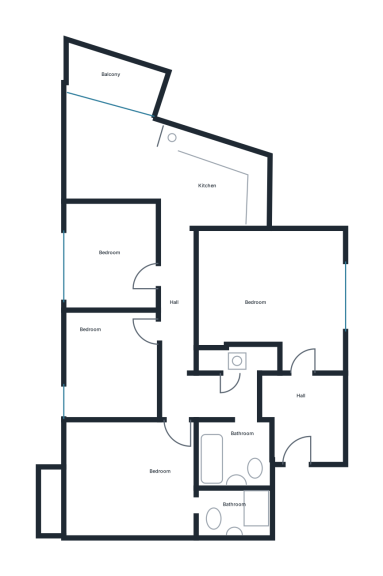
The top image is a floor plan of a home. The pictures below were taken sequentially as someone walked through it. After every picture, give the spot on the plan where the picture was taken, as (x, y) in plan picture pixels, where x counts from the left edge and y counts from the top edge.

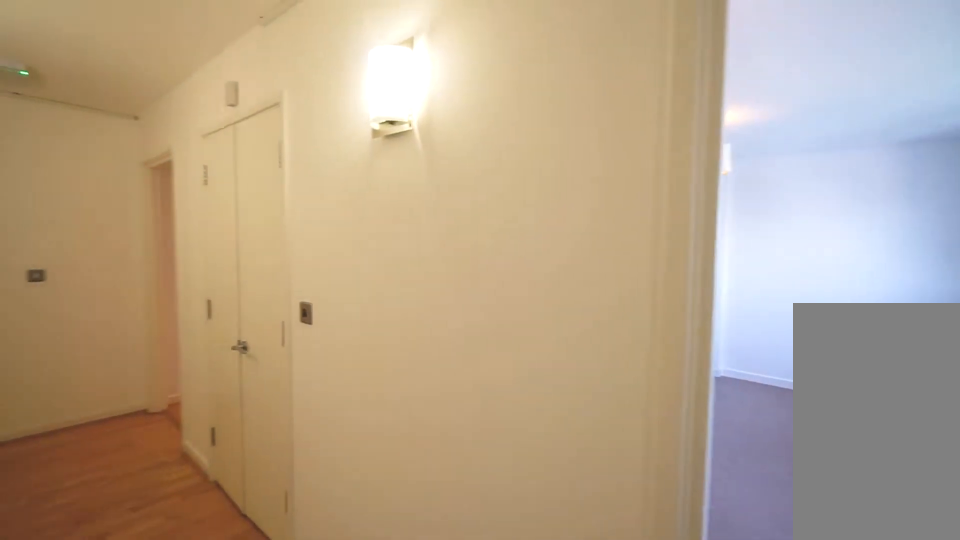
(291, 410)
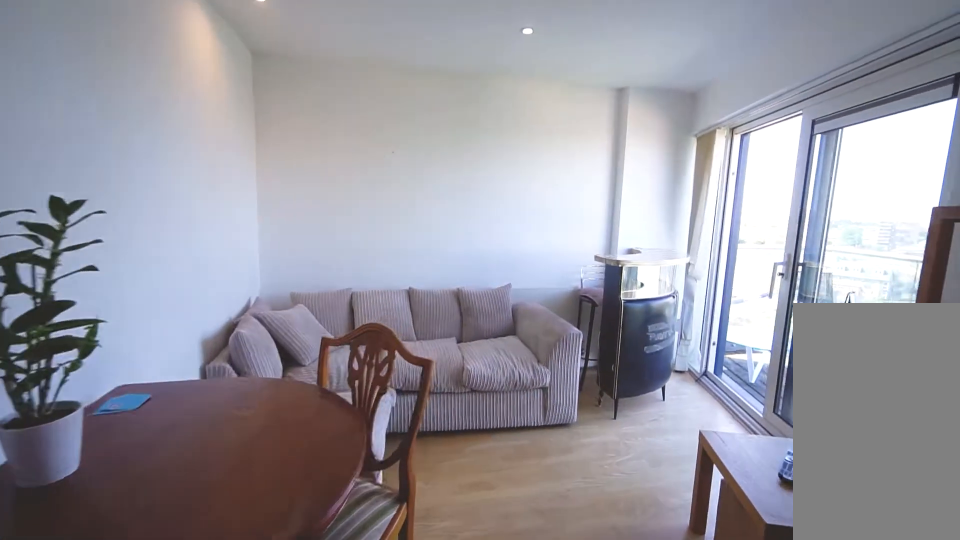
(173, 173)
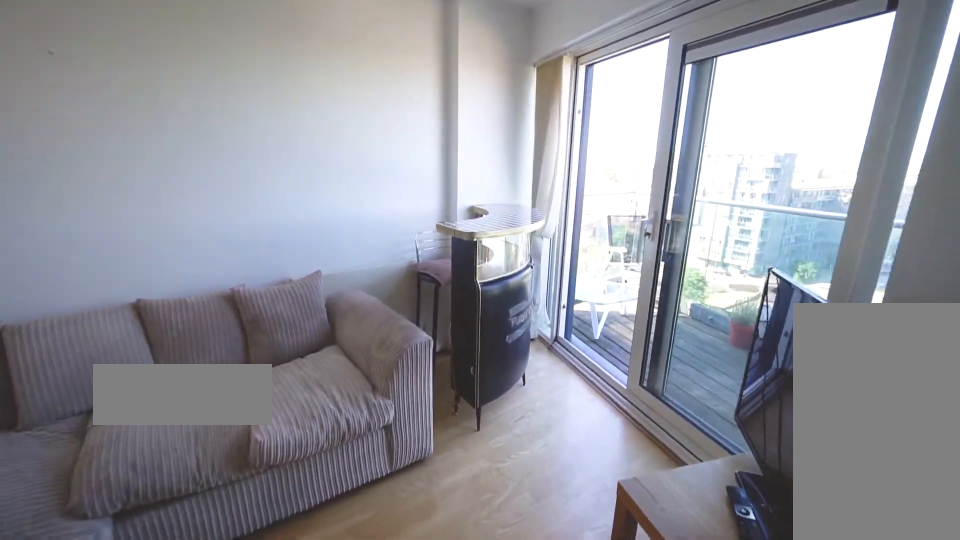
(115, 154)
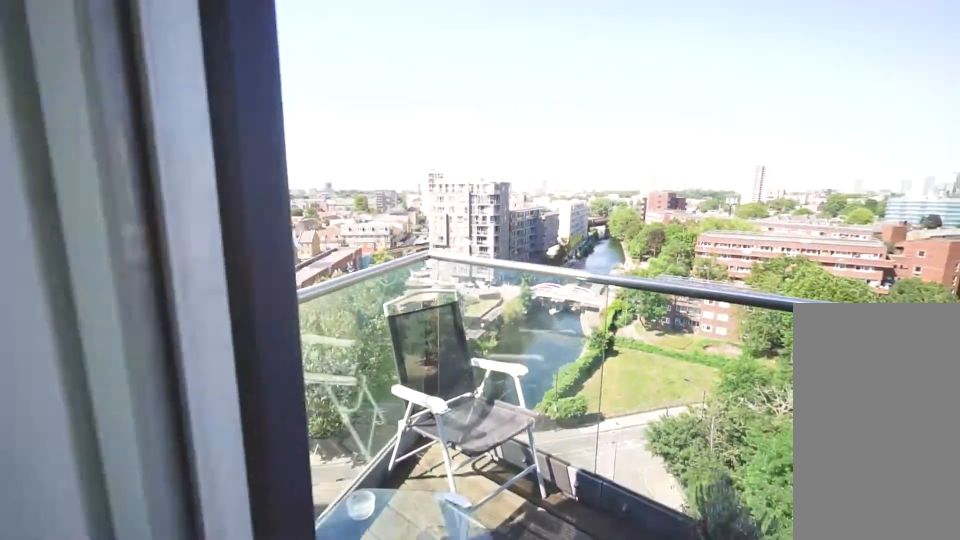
(90, 102)
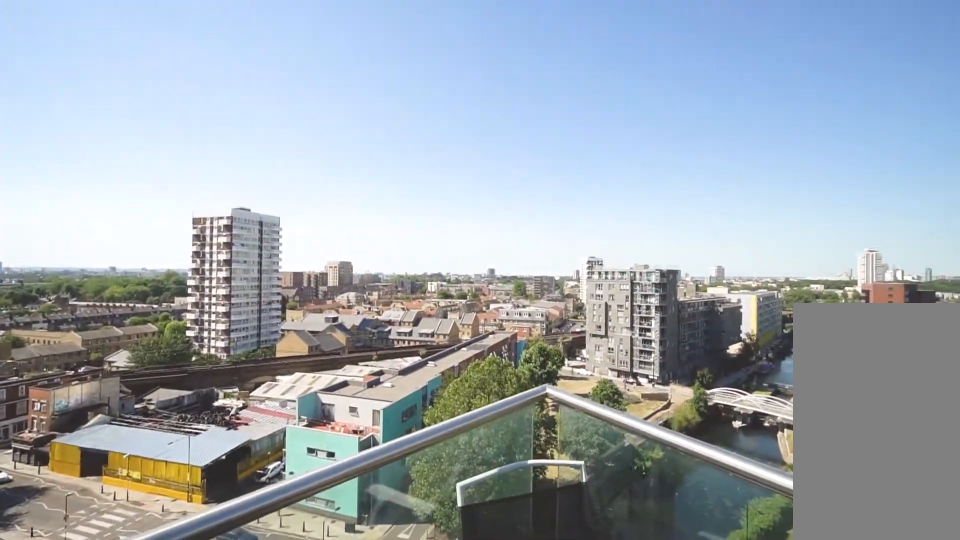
(91, 81)
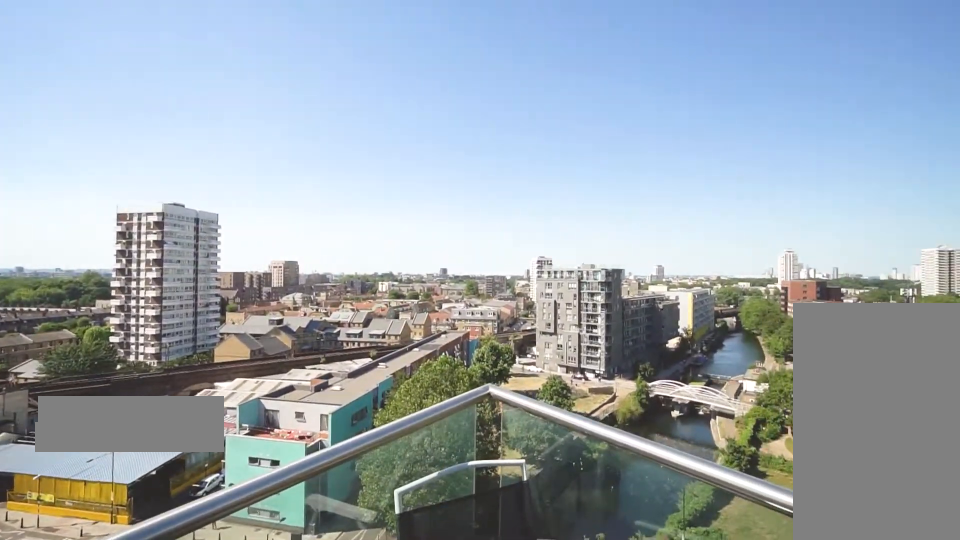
(91, 81)
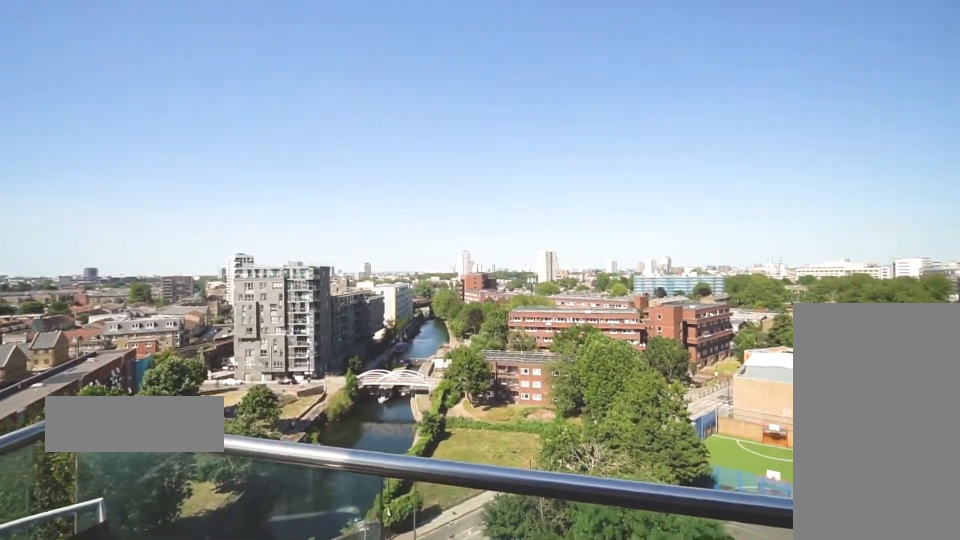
(91, 81)
